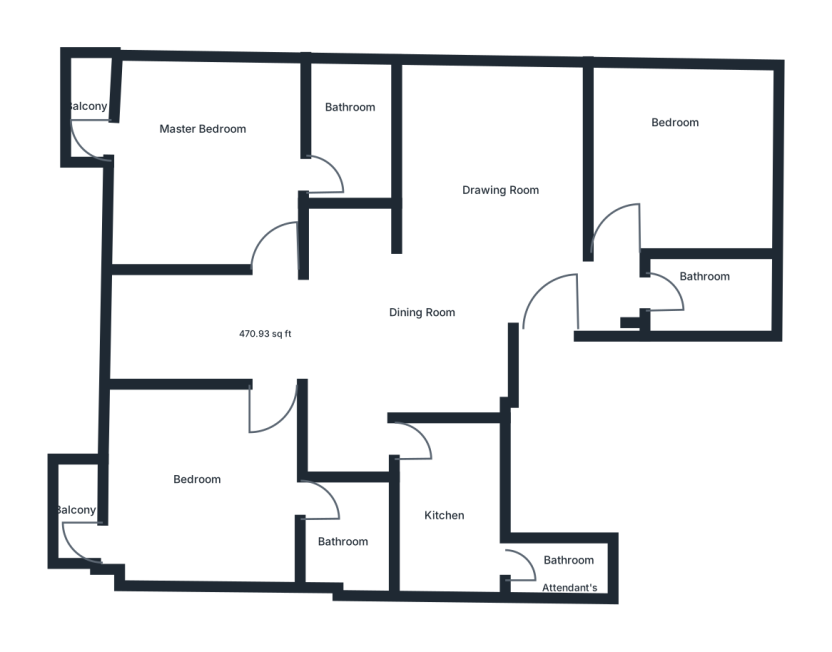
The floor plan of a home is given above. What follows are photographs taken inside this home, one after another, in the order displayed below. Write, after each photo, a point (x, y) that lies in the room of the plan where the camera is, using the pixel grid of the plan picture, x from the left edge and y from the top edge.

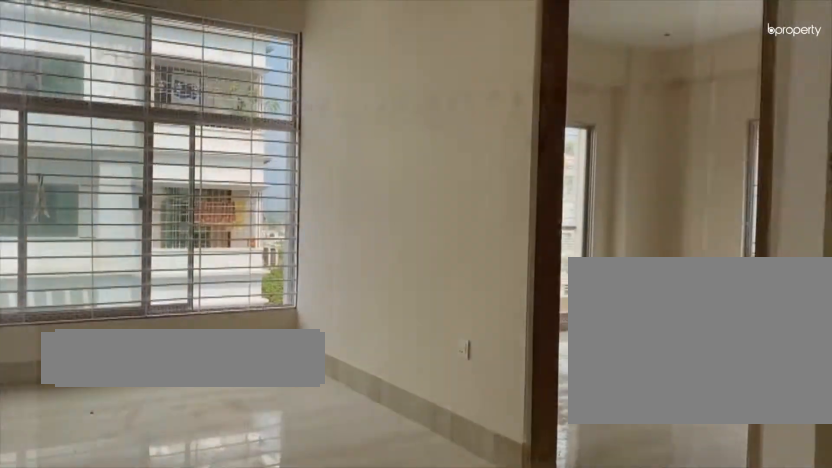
(469, 263)
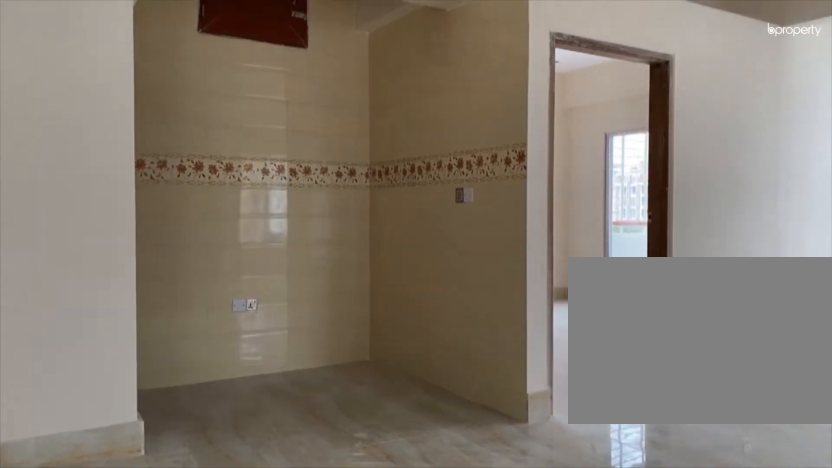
(469, 263)
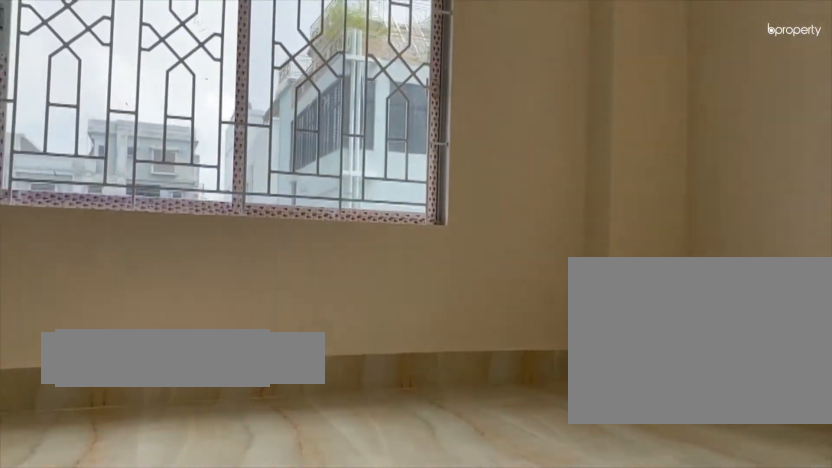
(694, 165)
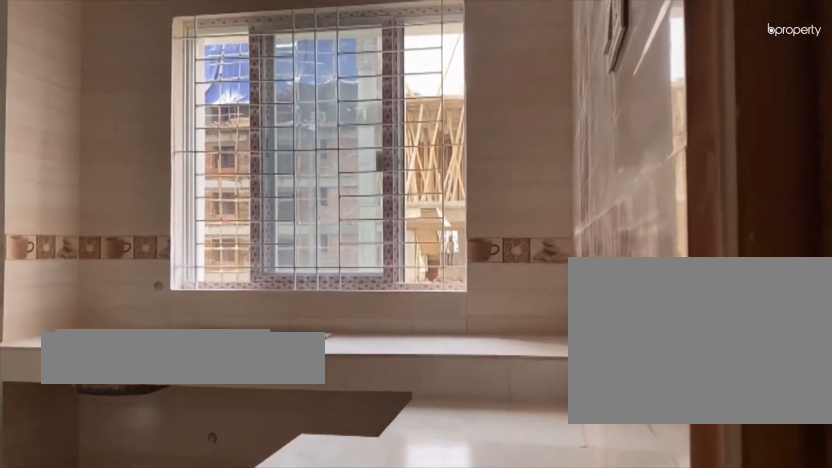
(447, 517)
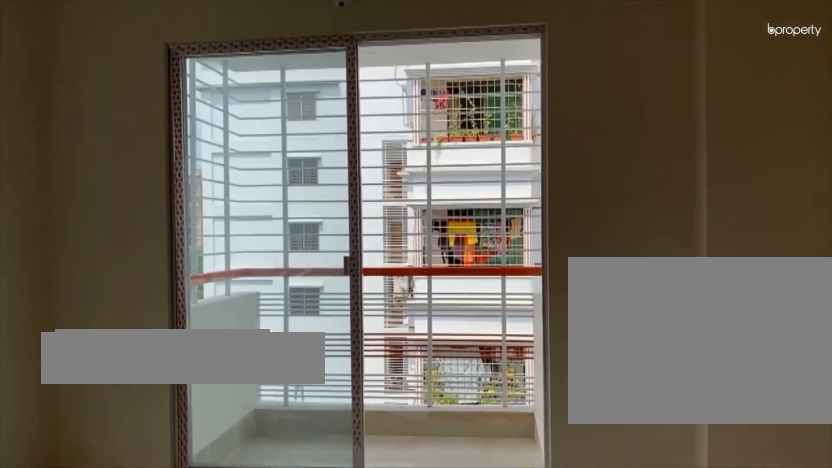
(207, 478)
